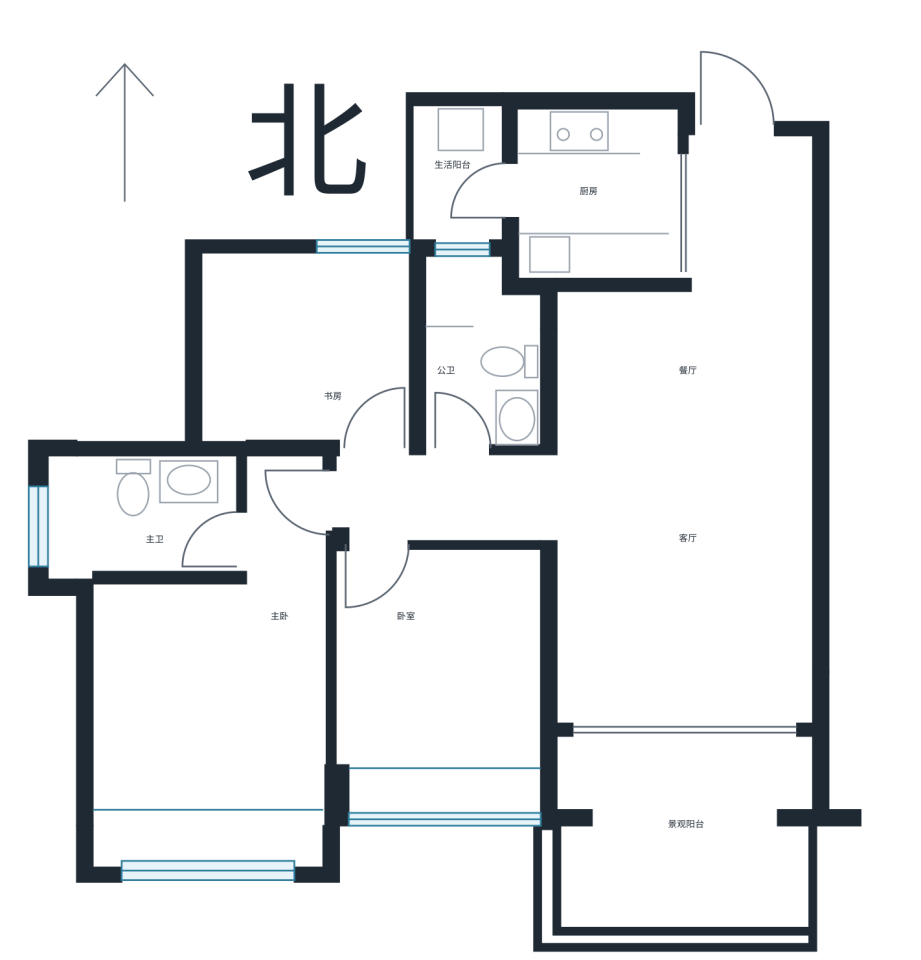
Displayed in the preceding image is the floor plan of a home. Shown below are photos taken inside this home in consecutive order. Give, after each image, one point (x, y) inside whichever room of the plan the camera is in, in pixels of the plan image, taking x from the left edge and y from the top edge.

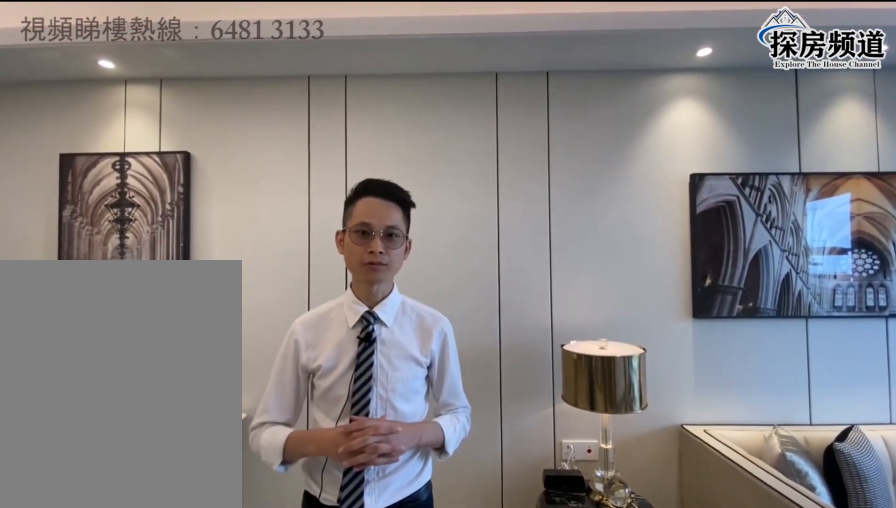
(709, 462)
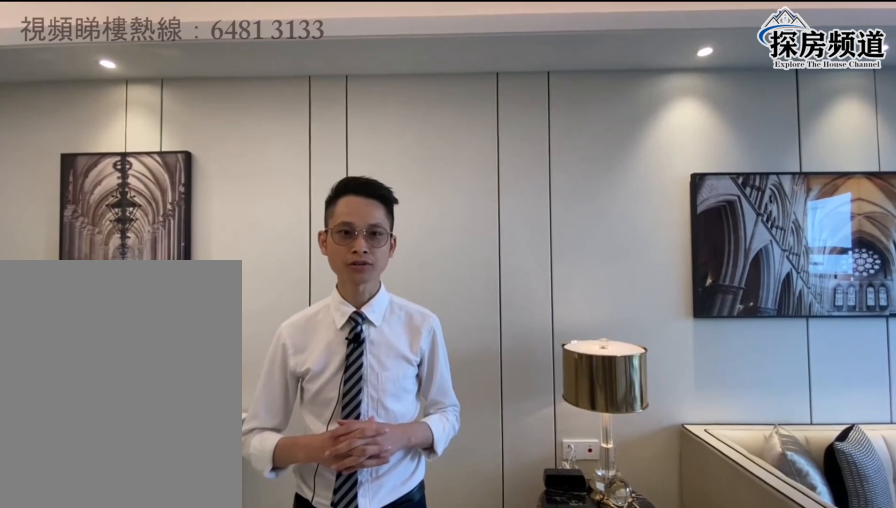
(710, 441)
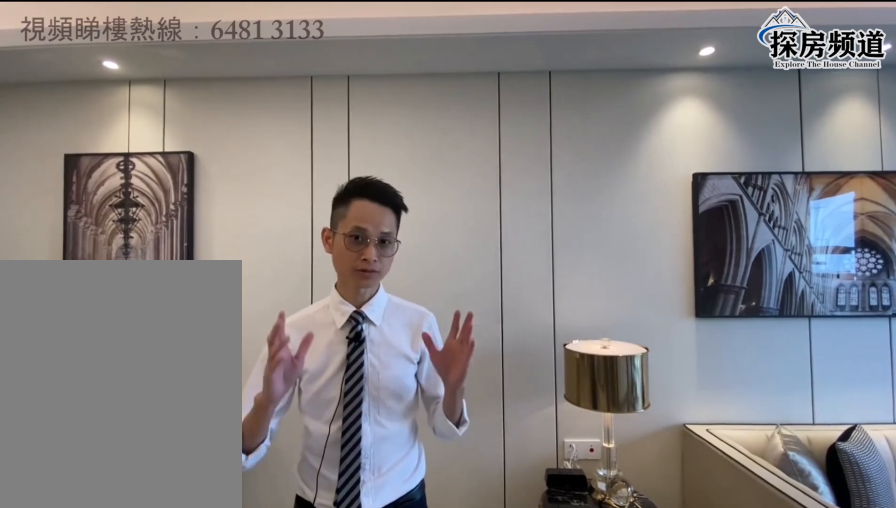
(709, 462)
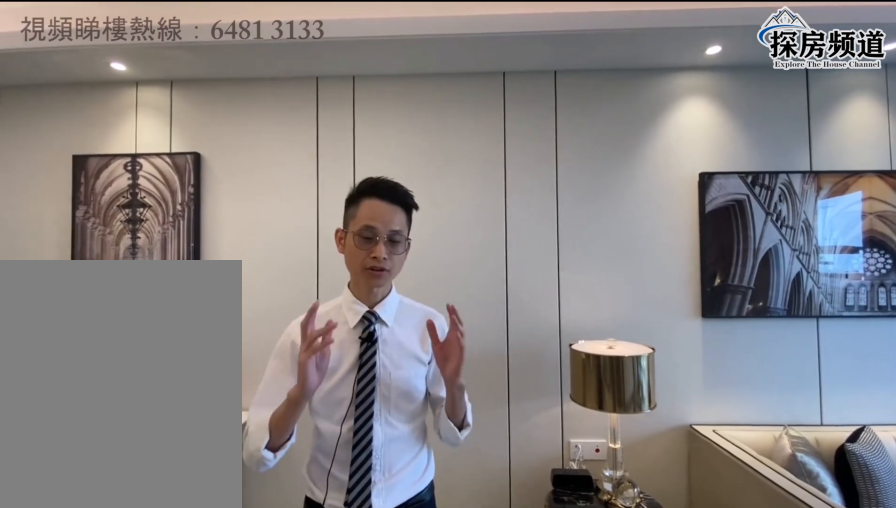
(708, 443)
